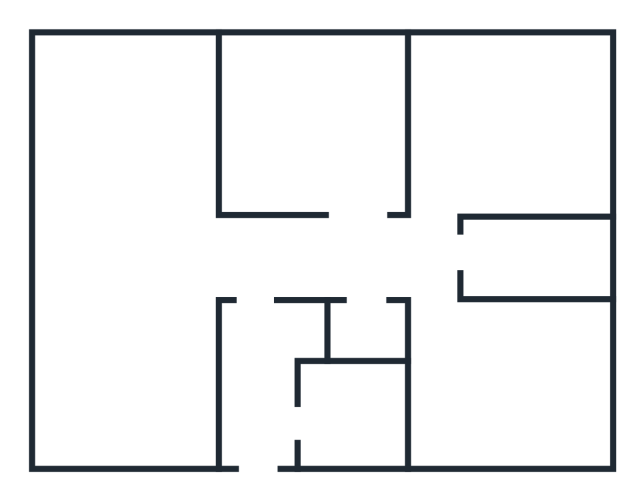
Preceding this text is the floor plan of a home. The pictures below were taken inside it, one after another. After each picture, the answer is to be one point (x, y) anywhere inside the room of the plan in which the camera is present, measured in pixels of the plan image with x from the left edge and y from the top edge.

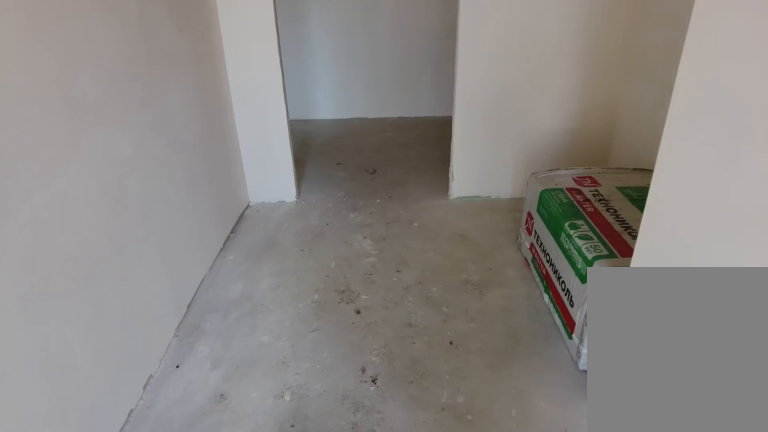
(270, 437)
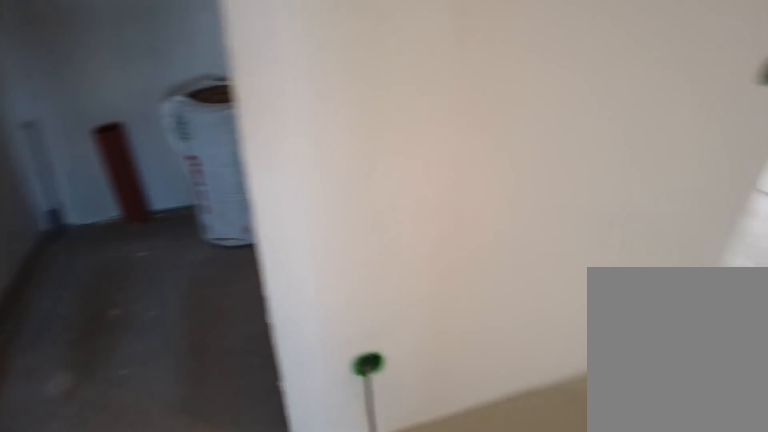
(375, 273)
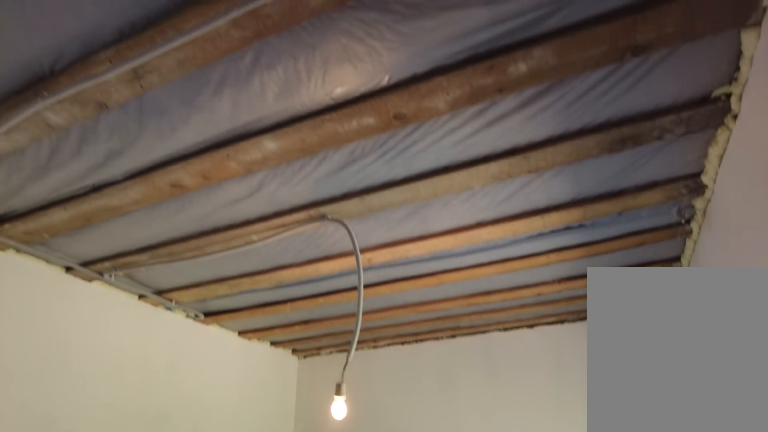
(449, 177)
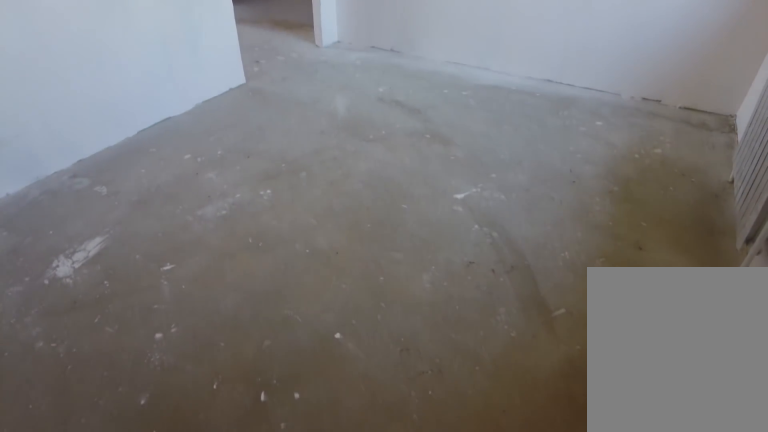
(449, 177)
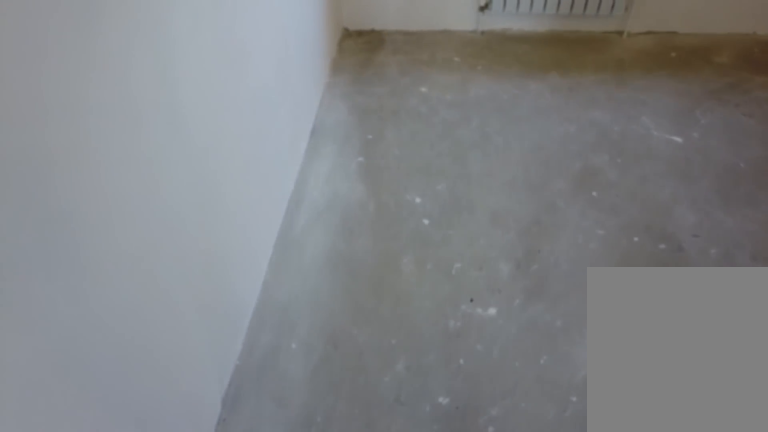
(449, 177)
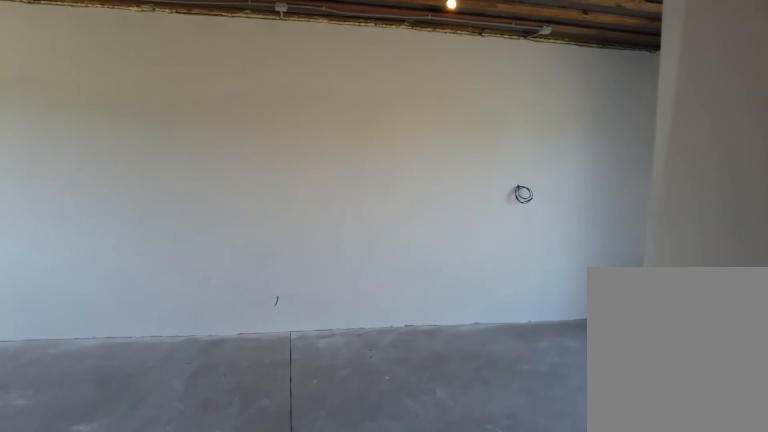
(272, 276)
